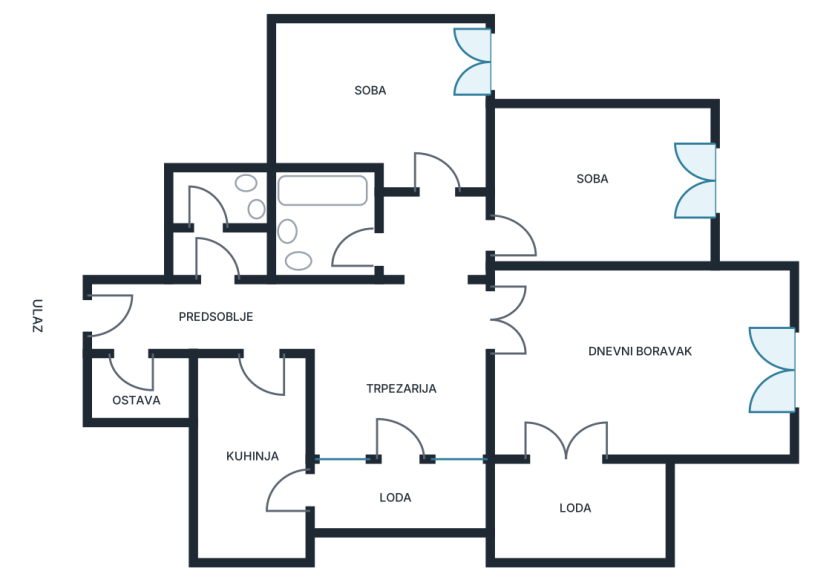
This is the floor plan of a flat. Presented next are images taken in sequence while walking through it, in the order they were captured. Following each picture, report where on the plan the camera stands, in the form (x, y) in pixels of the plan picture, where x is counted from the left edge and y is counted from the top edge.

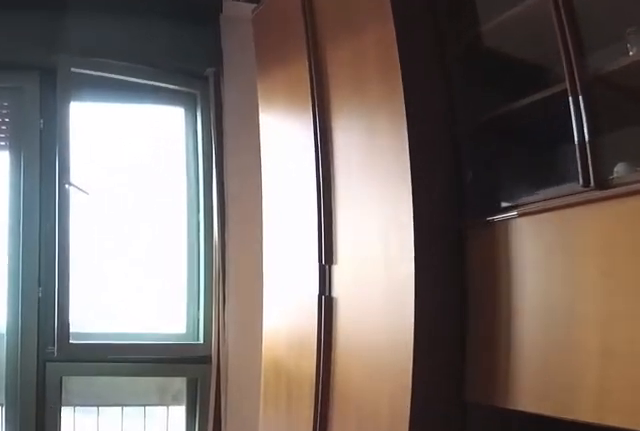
(607, 347)
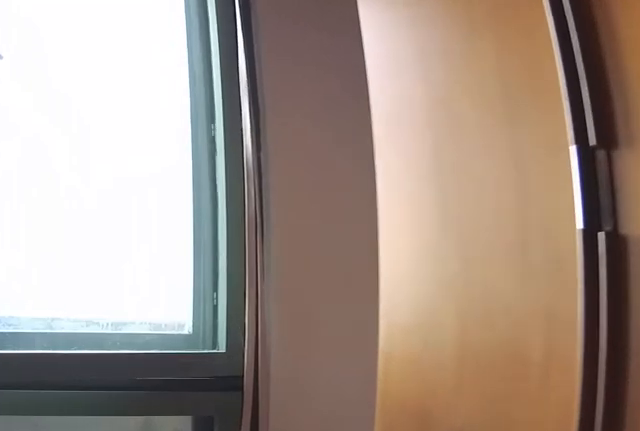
(673, 361)
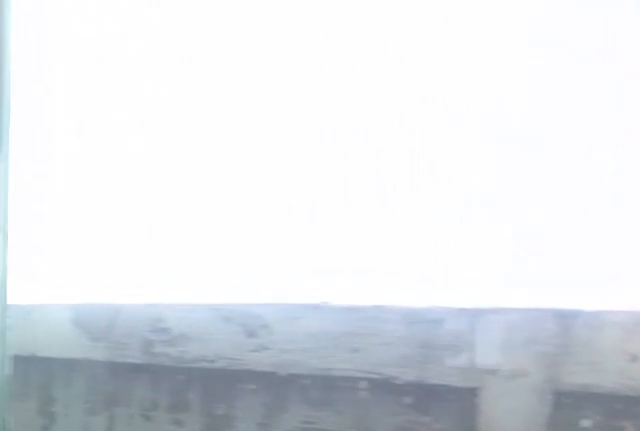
(728, 388)
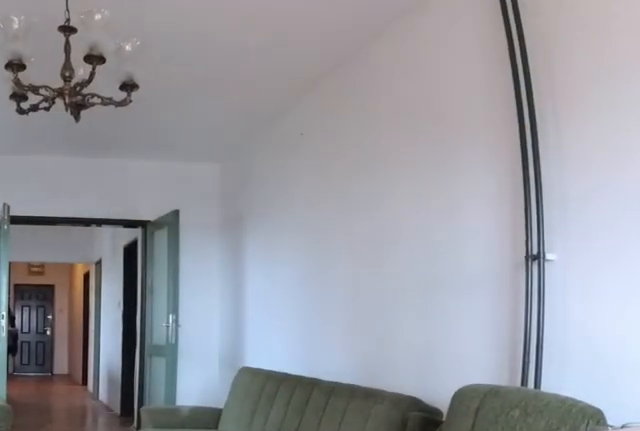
(761, 372)
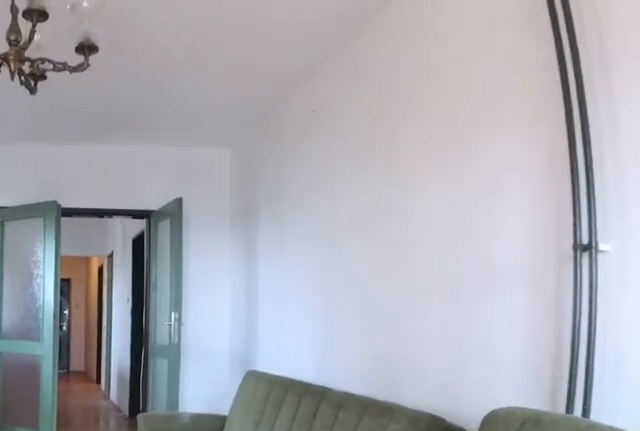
(751, 372)
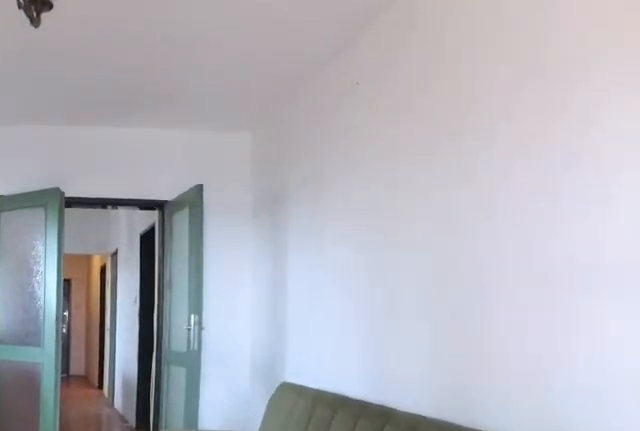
(720, 370)
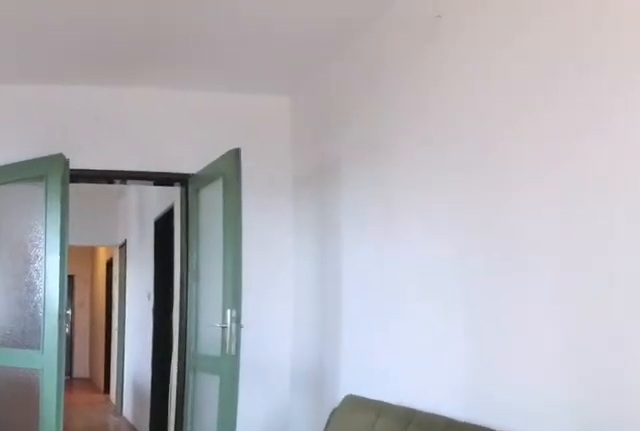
(677, 370)
